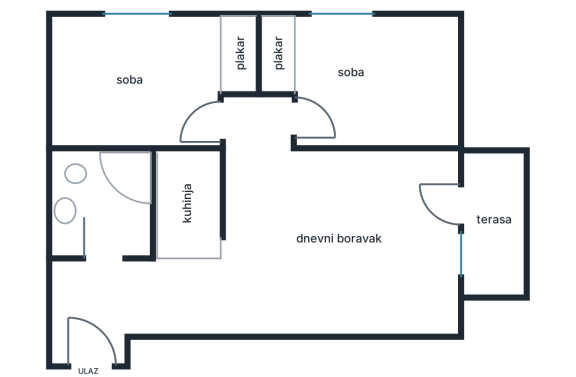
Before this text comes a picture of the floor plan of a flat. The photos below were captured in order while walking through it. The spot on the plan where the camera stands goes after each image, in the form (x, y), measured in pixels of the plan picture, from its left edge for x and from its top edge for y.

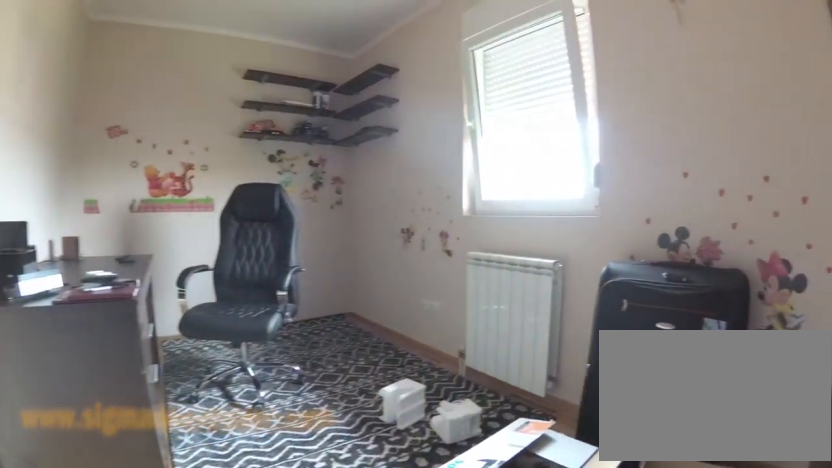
(233, 116)
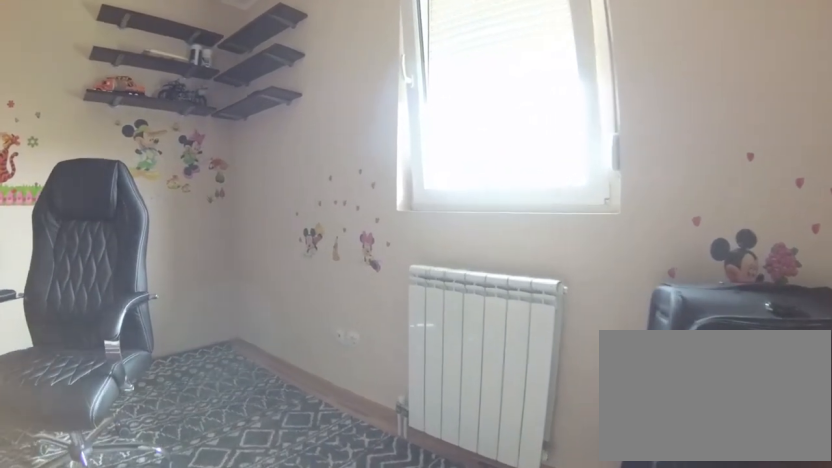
(198, 98)
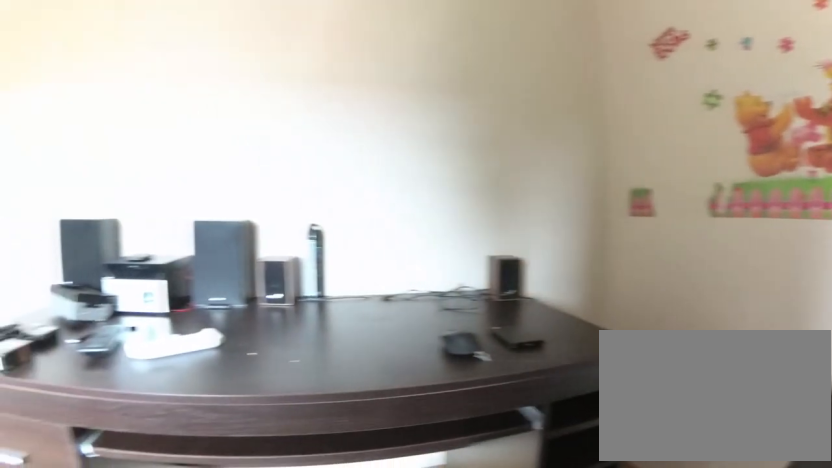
(124, 33)
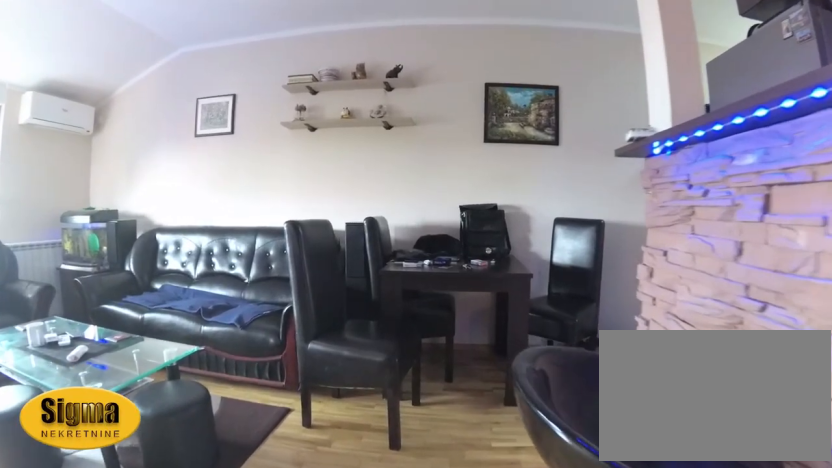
(249, 160)
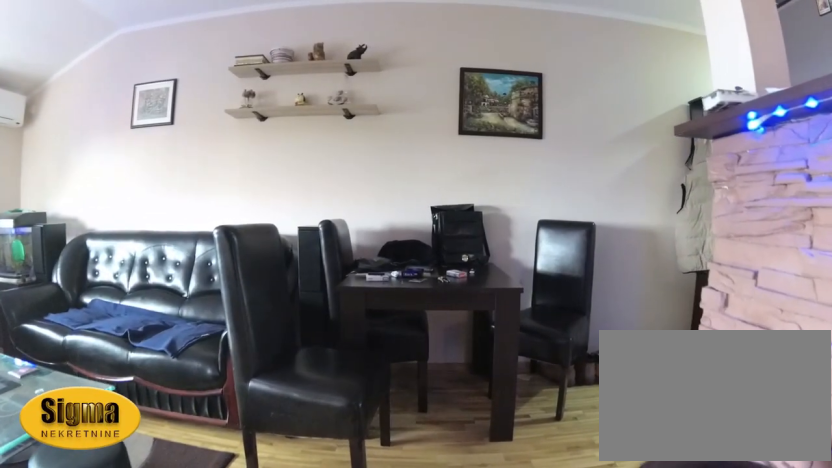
(248, 173)
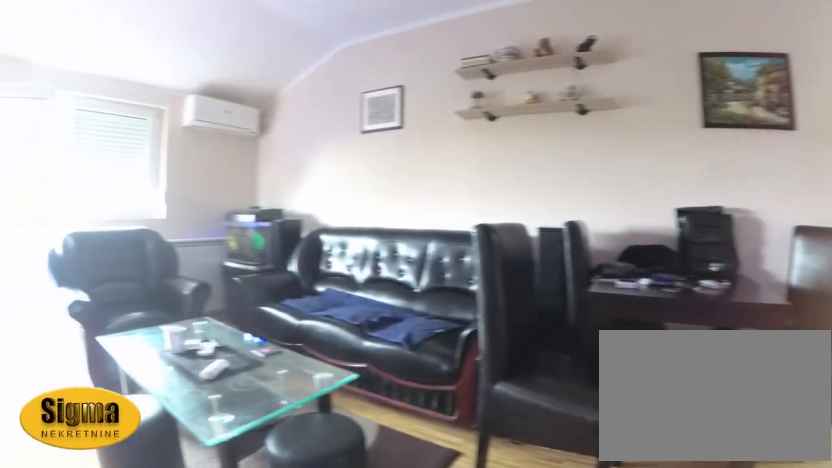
(242, 180)
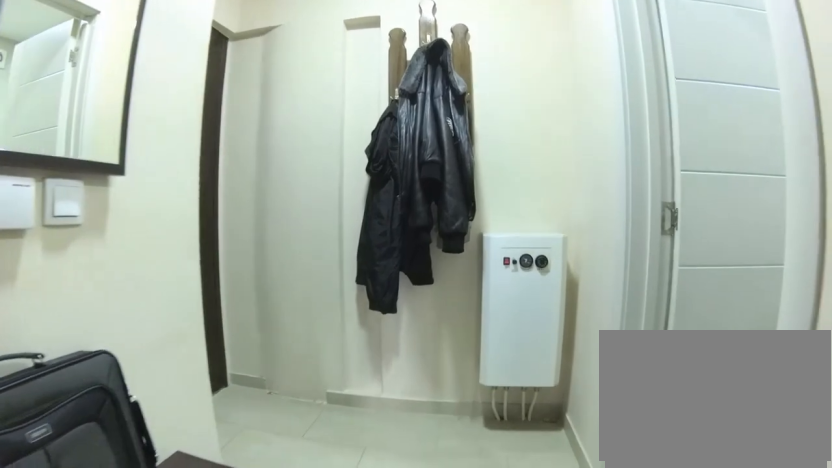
(153, 292)
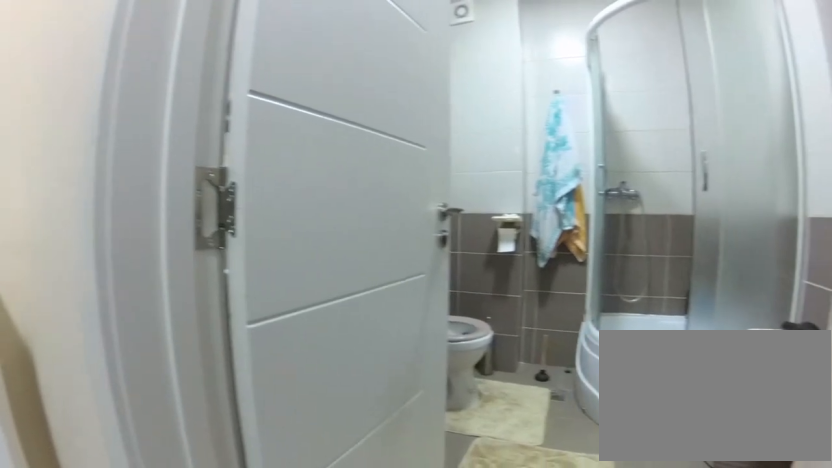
(108, 294)
